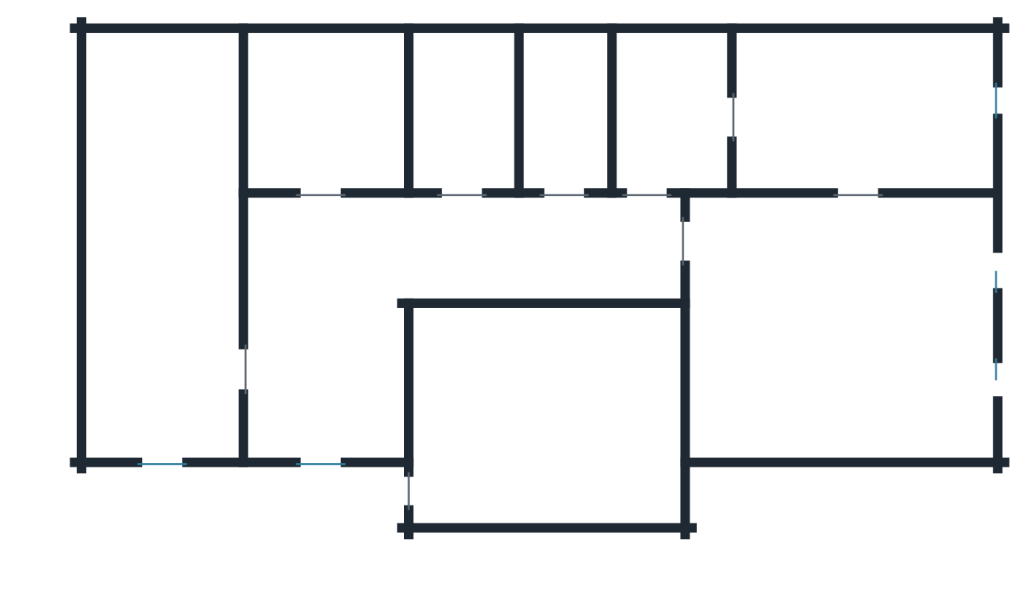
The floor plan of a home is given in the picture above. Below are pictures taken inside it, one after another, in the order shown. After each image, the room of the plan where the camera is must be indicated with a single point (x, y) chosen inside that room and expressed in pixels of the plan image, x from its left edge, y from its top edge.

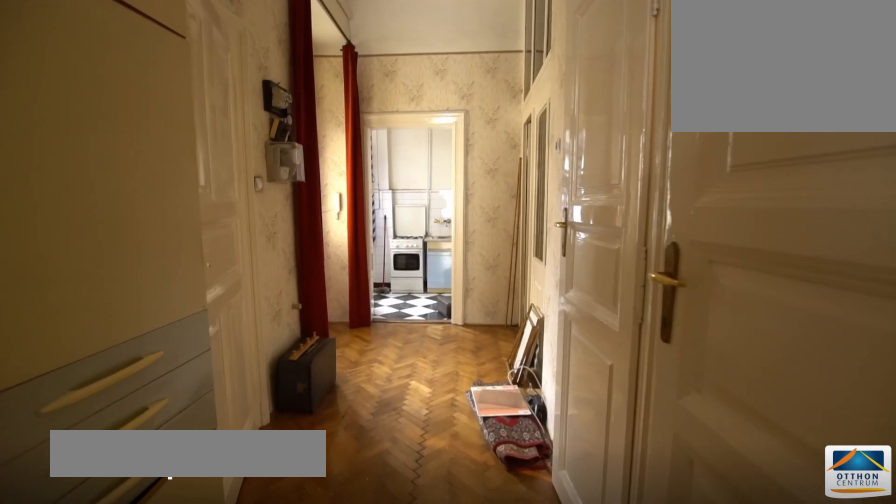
(479, 247)
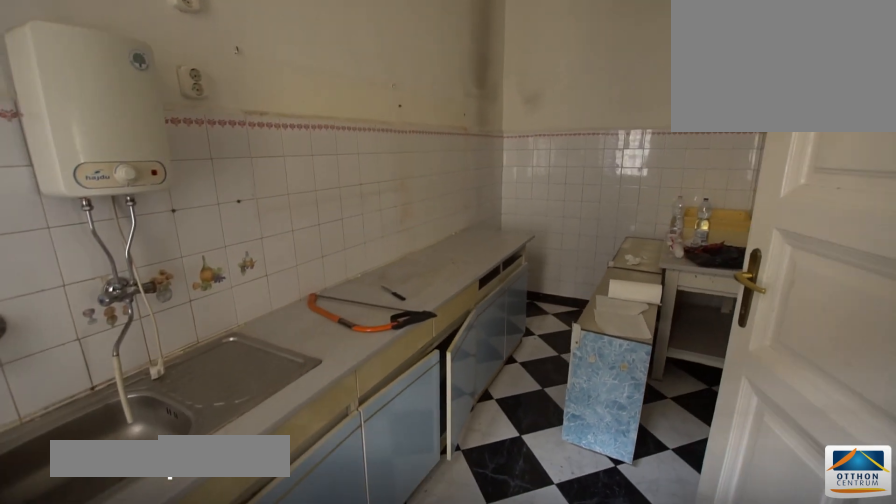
(165, 248)
